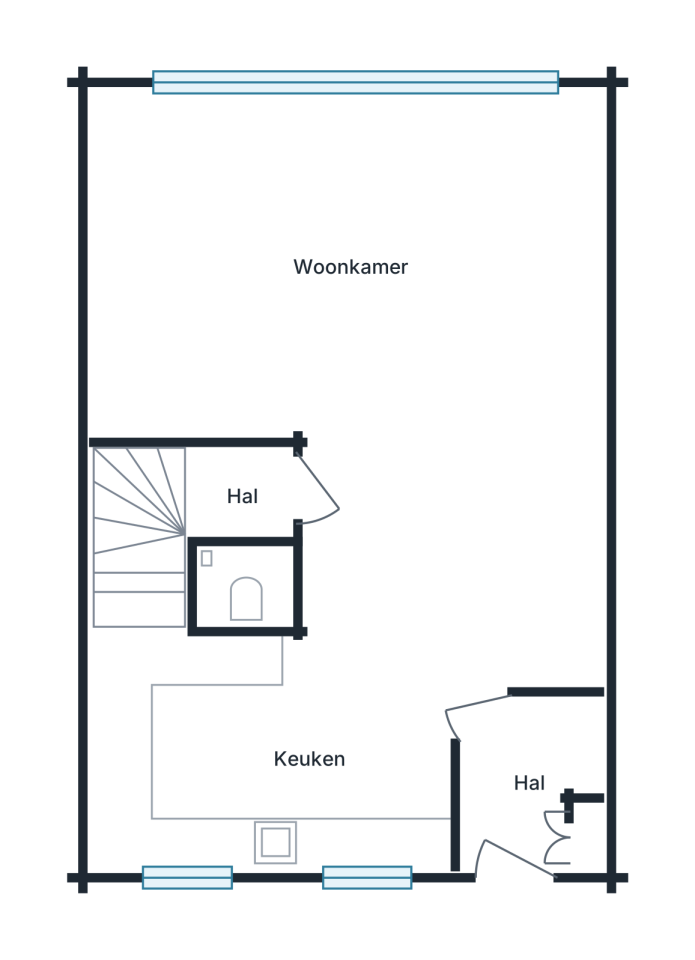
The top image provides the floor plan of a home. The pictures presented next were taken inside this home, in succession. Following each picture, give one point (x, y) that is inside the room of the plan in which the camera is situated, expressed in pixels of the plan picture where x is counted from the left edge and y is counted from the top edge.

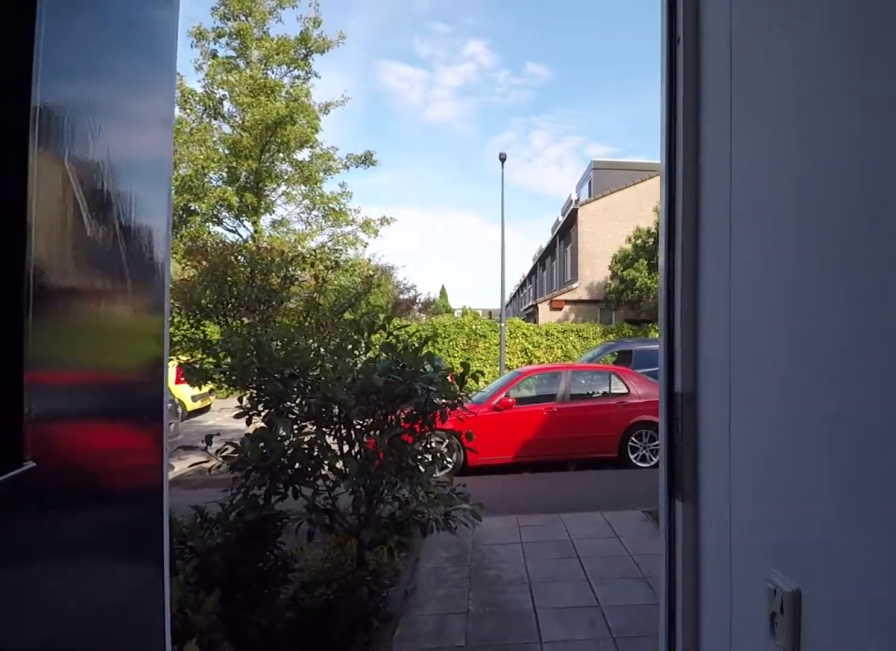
(526, 782)
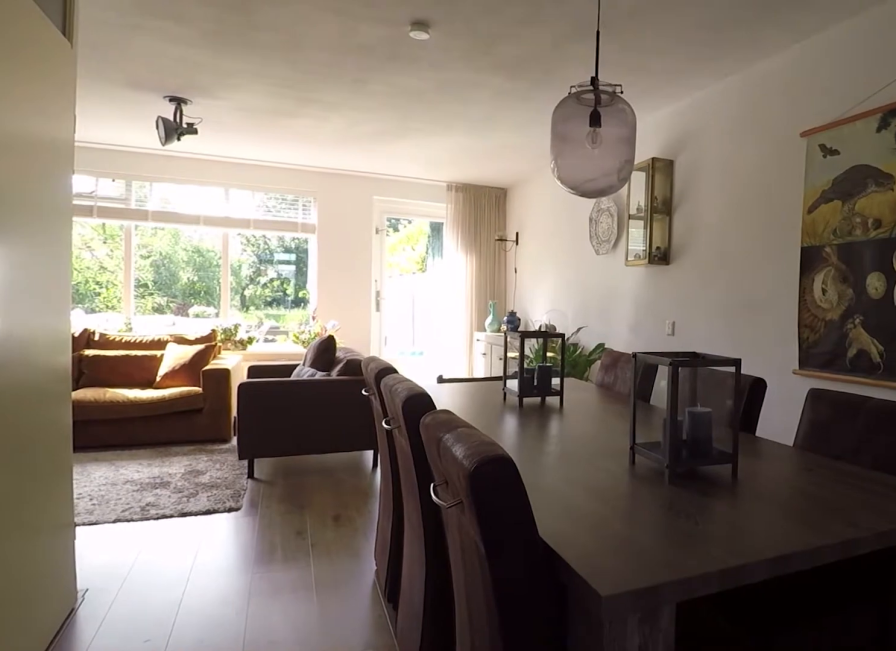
(227, 255)
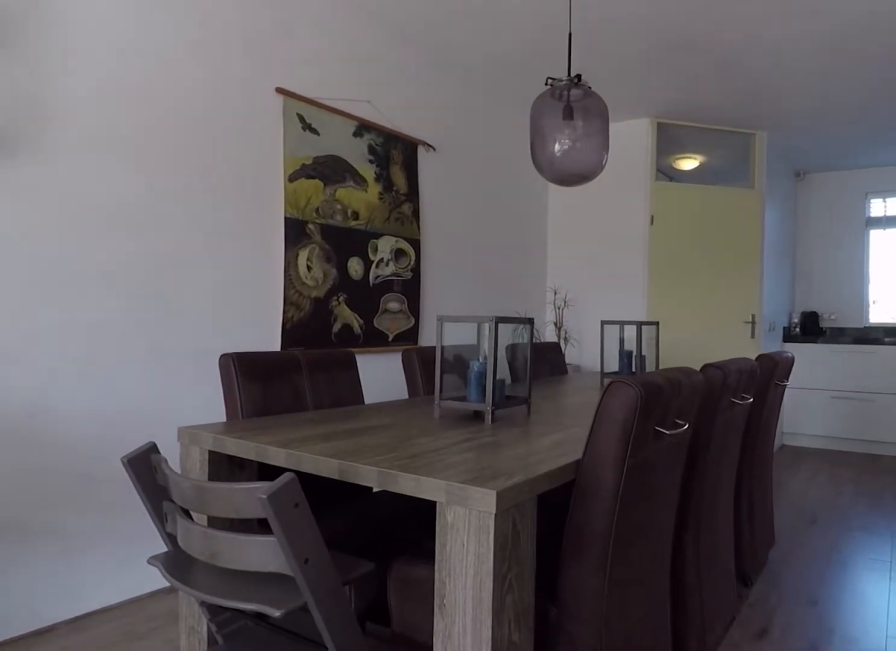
(227, 255)
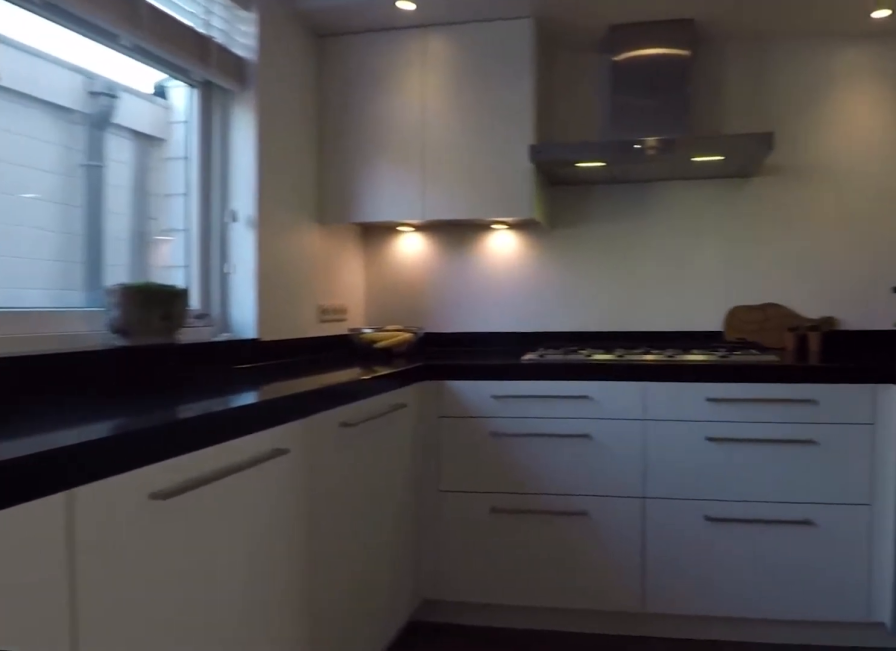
(258, 761)
